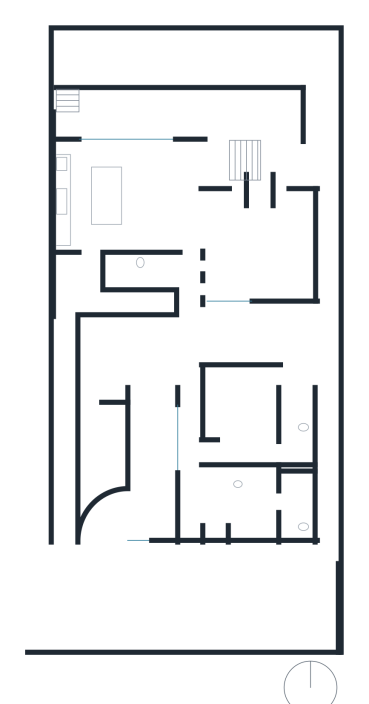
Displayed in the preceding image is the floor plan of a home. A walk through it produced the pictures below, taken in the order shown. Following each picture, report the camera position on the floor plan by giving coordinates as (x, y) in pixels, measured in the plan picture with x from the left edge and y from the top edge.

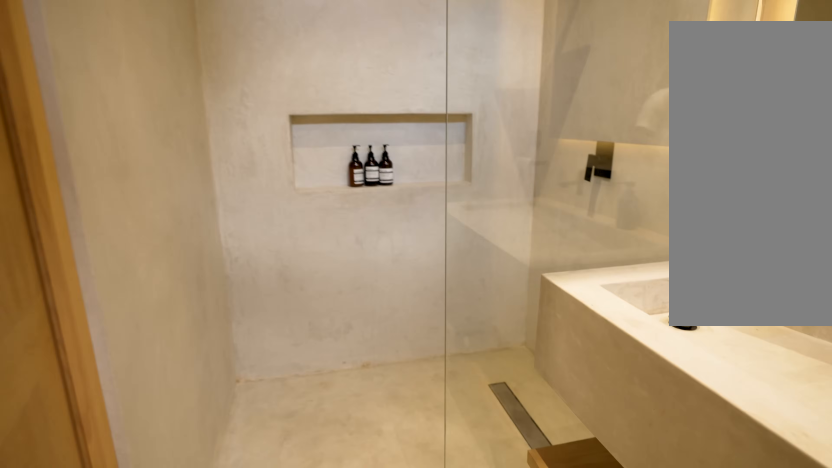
(288, 519)
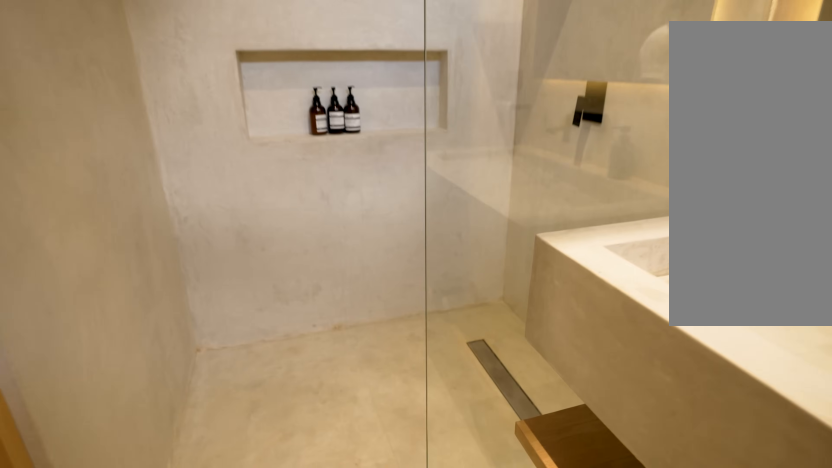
(288, 519)
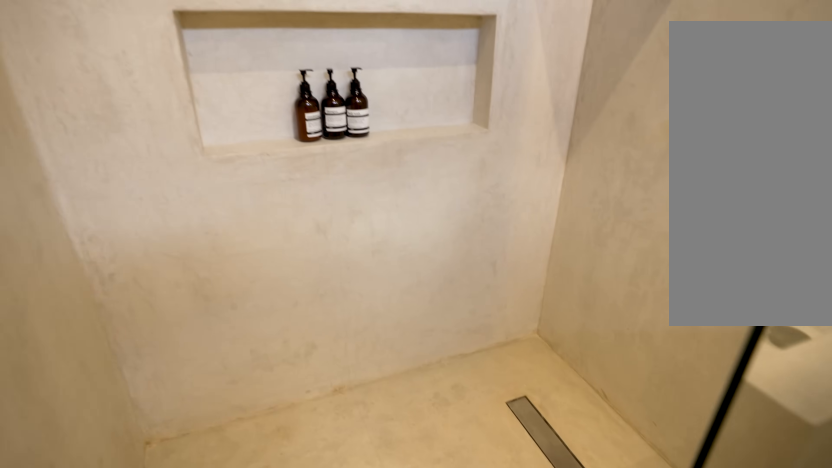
(289, 517)
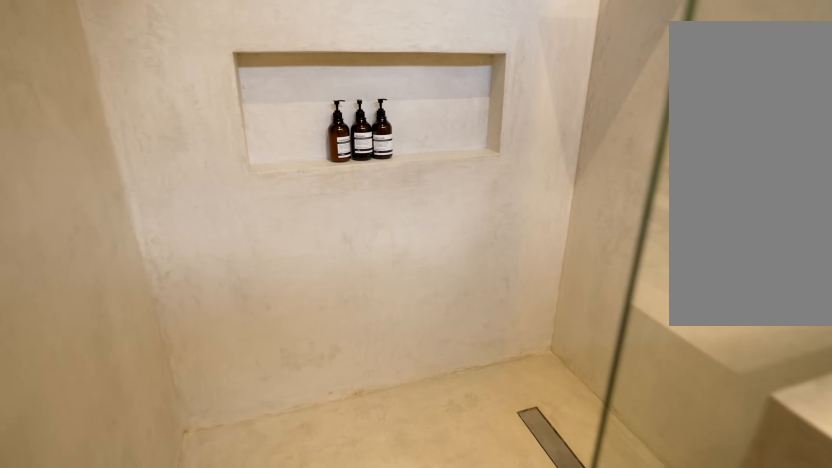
(288, 518)
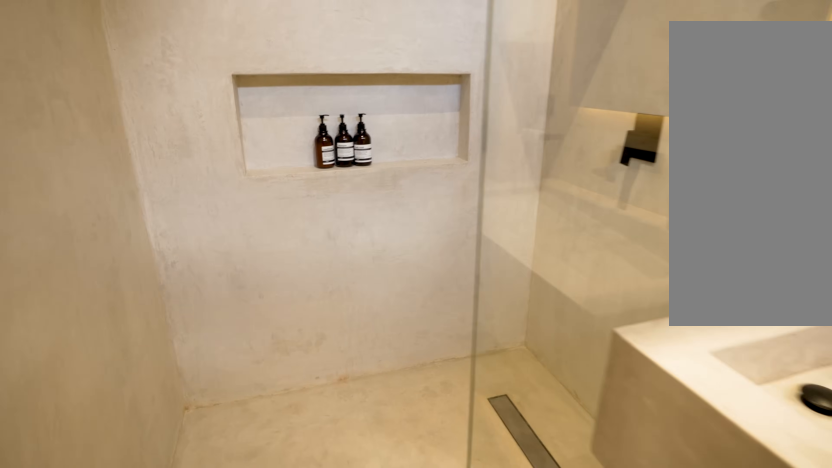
(289, 514)
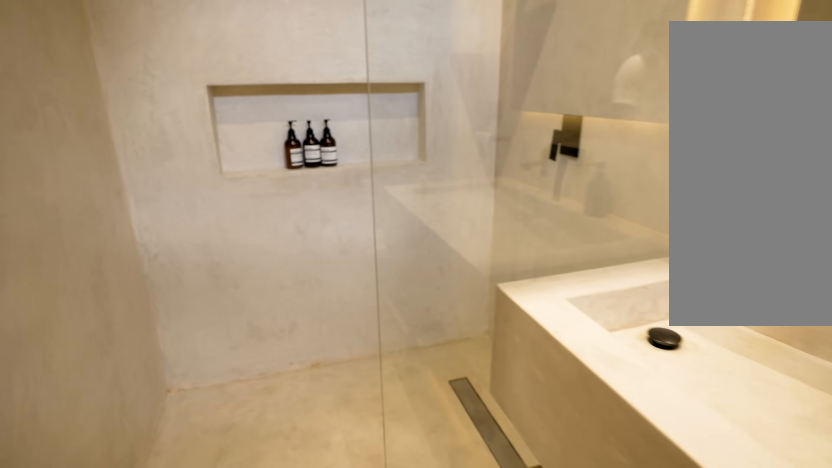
(289, 508)
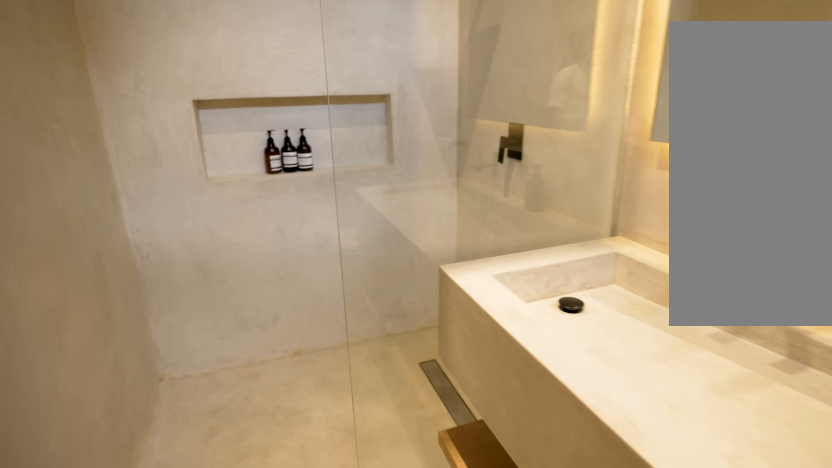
(291, 506)
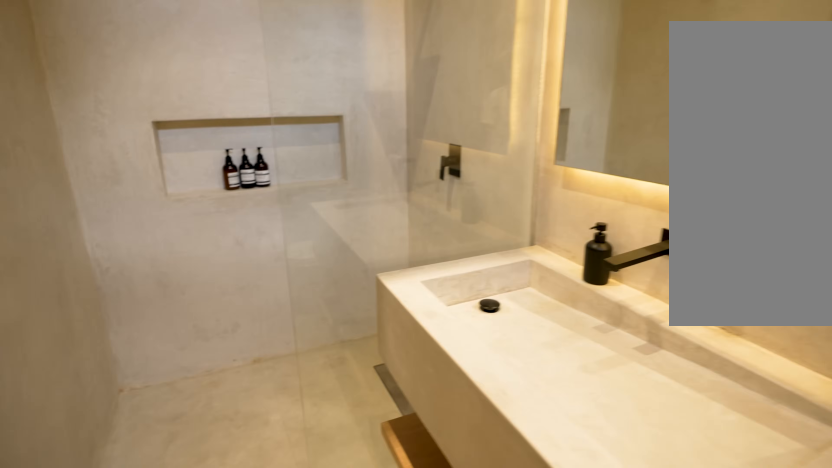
(291, 506)
